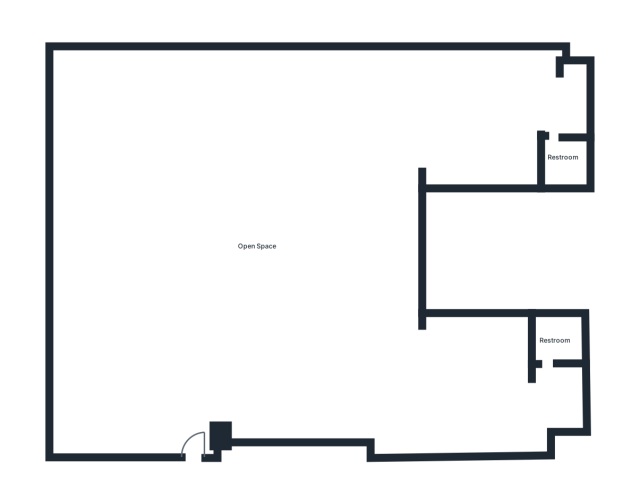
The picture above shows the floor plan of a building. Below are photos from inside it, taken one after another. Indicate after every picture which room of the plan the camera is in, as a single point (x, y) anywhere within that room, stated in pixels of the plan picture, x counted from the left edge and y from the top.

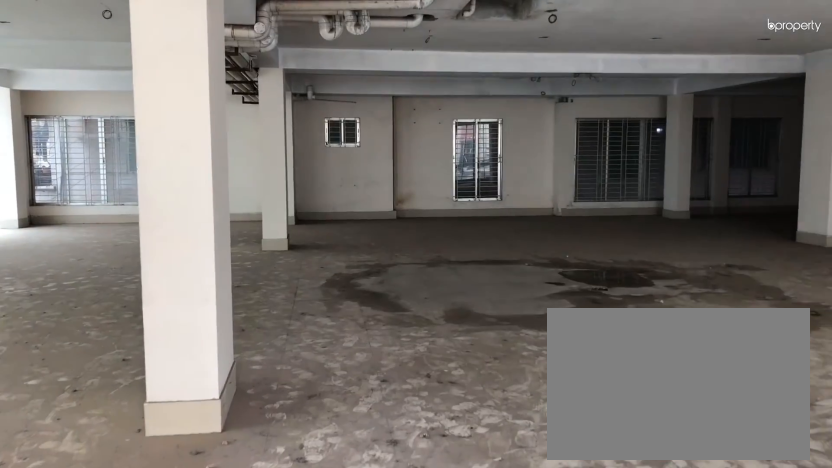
(197, 405)
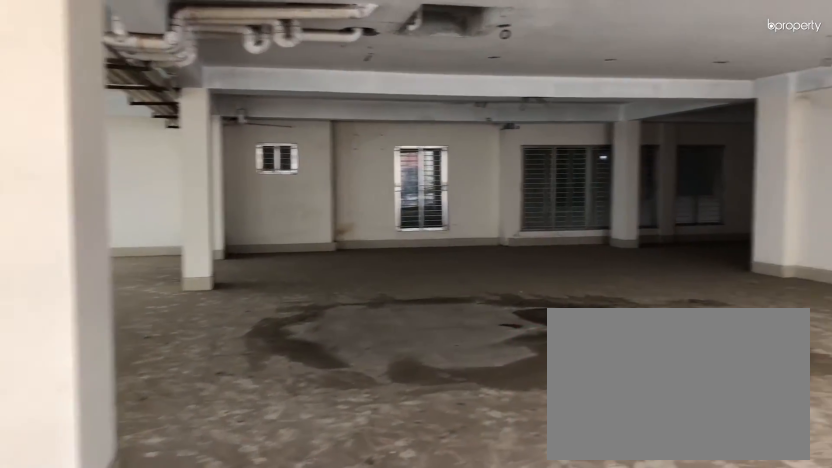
(197, 405)
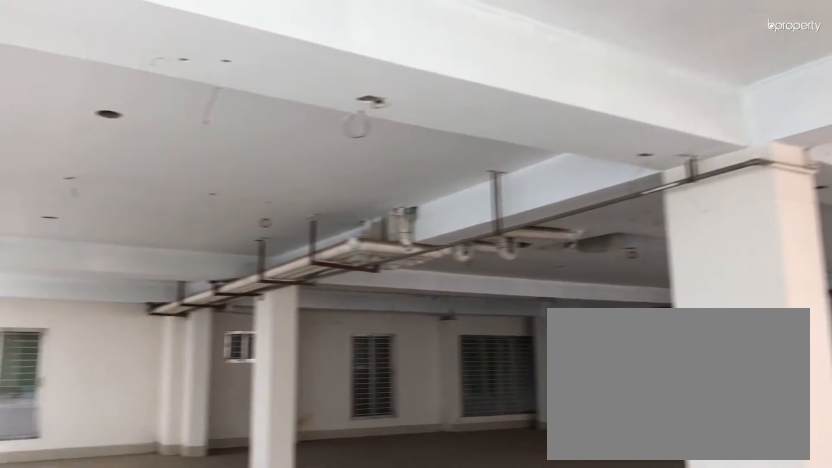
(259, 246)
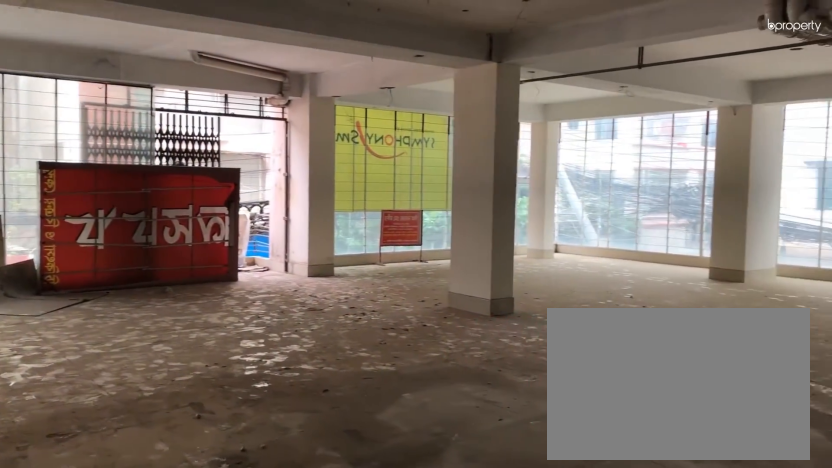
(259, 246)
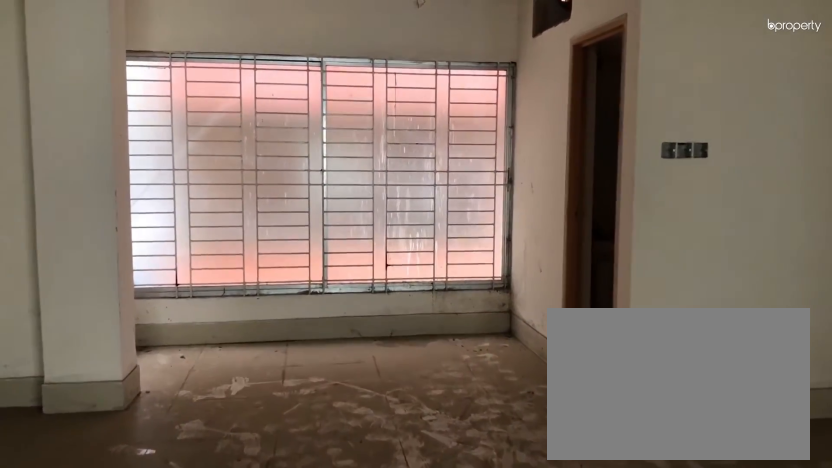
(443, 113)
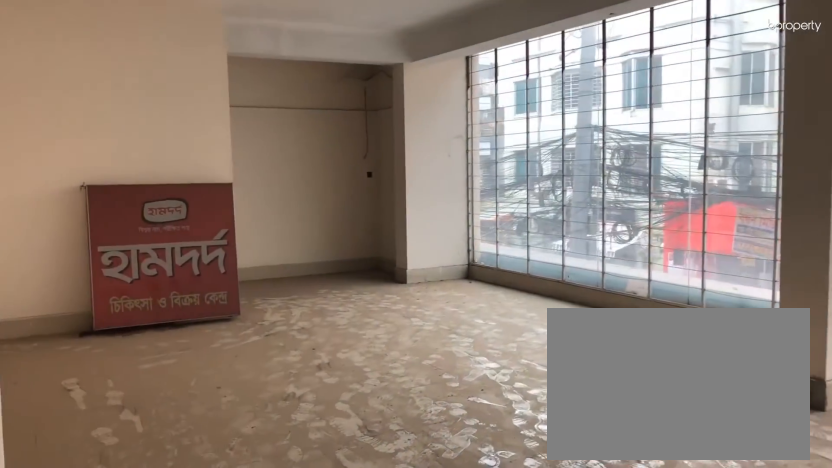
(469, 384)
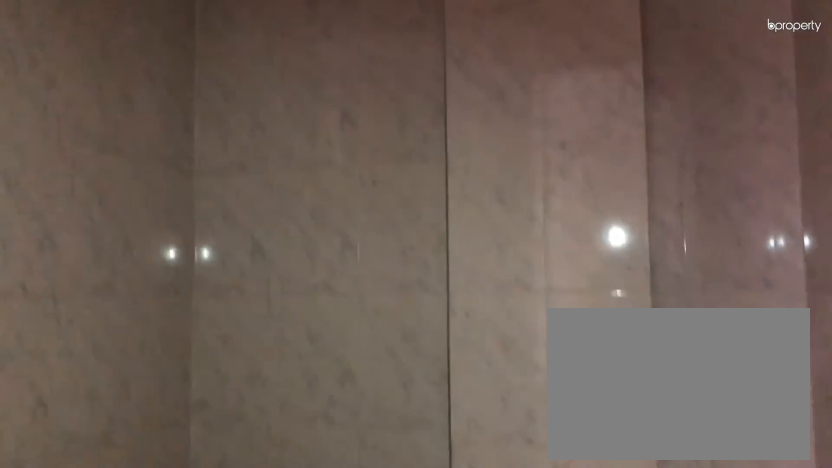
(565, 158)
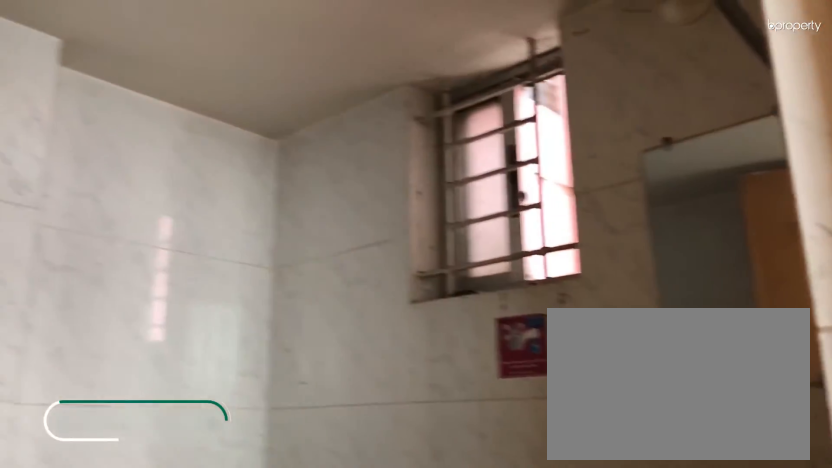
(554, 342)
